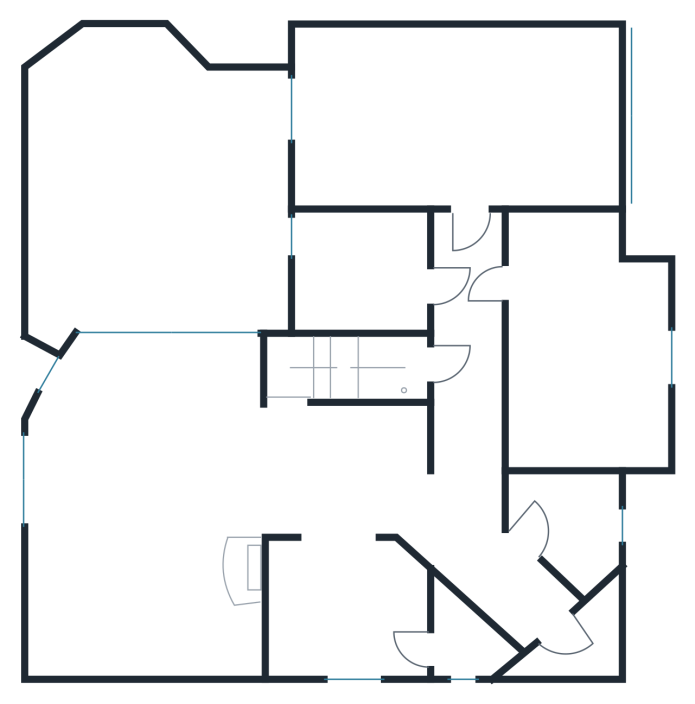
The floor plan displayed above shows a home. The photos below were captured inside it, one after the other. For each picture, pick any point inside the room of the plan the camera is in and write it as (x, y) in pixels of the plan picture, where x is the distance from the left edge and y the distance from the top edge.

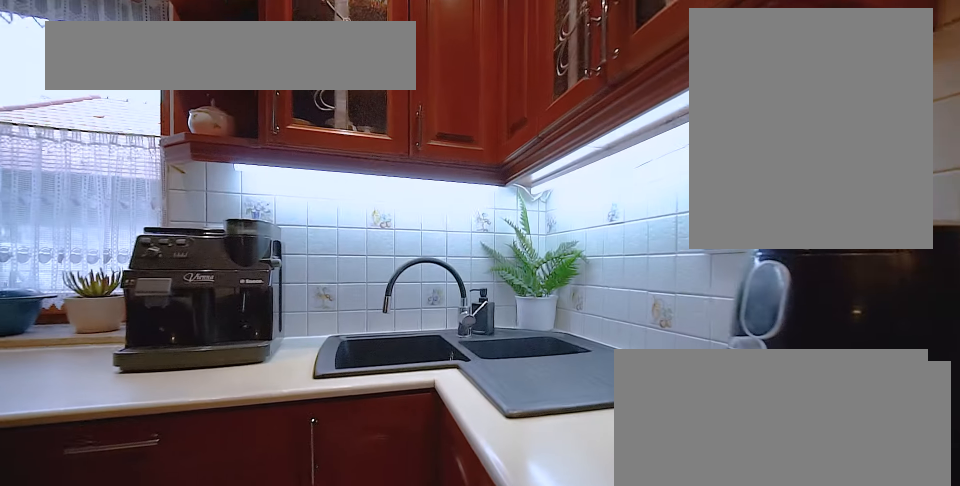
(344, 609)
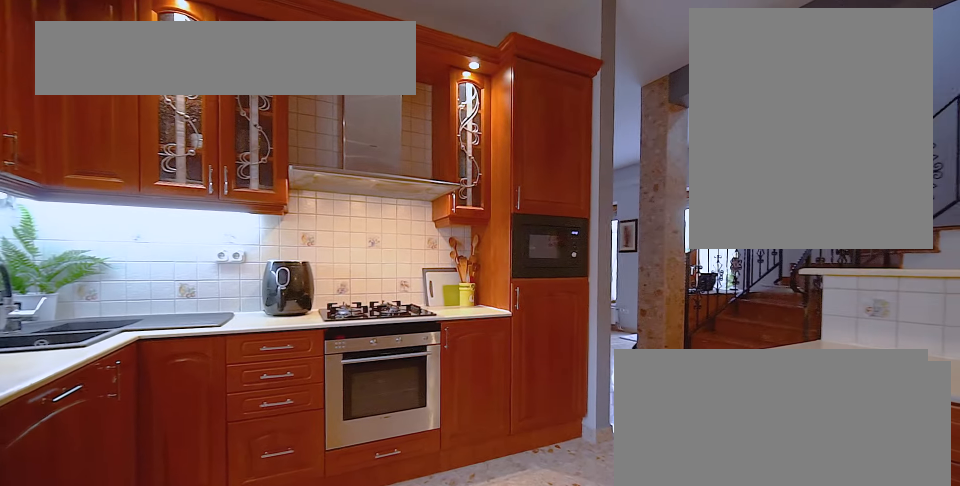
(344, 609)
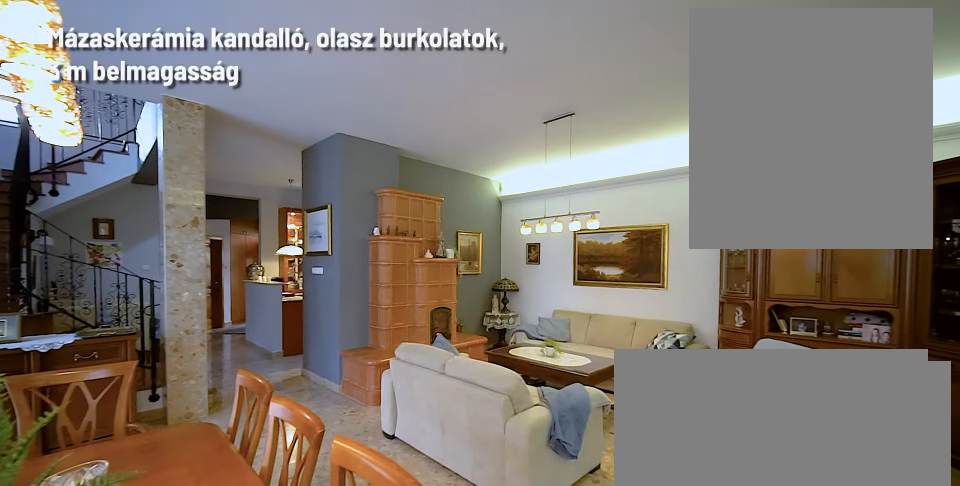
(146, 515)
